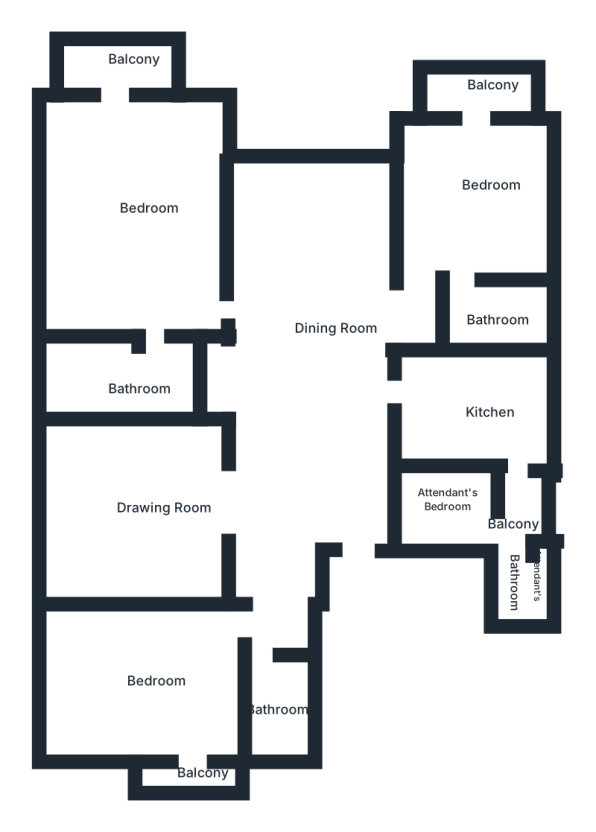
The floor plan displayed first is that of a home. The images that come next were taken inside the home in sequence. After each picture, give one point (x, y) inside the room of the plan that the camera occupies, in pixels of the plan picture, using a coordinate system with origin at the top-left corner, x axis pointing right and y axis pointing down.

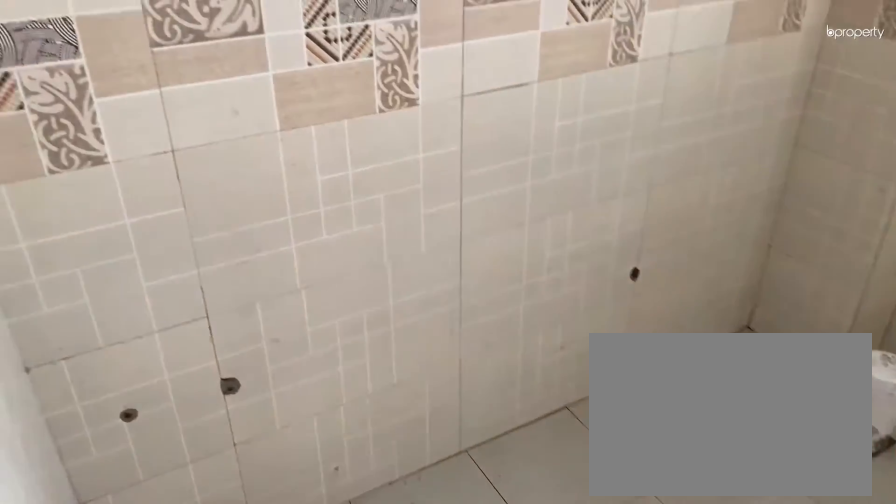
(264, 703)
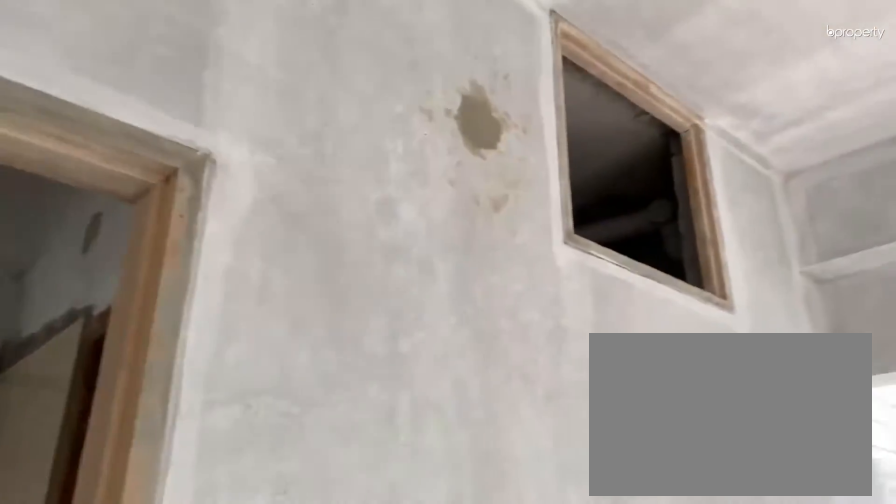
(176, 679)
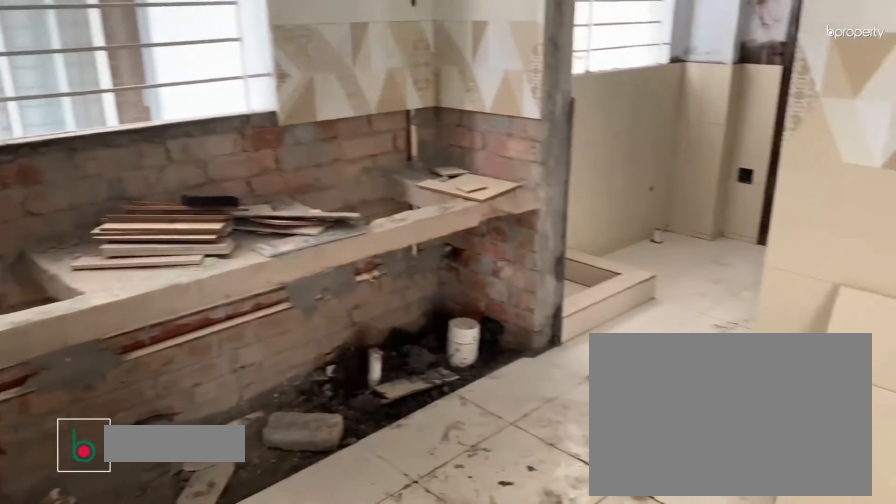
(479, 398)
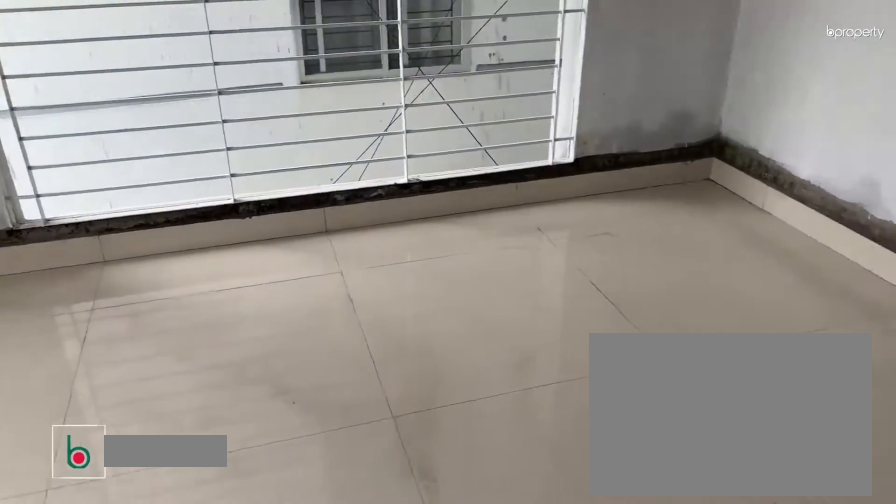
(477, 208)
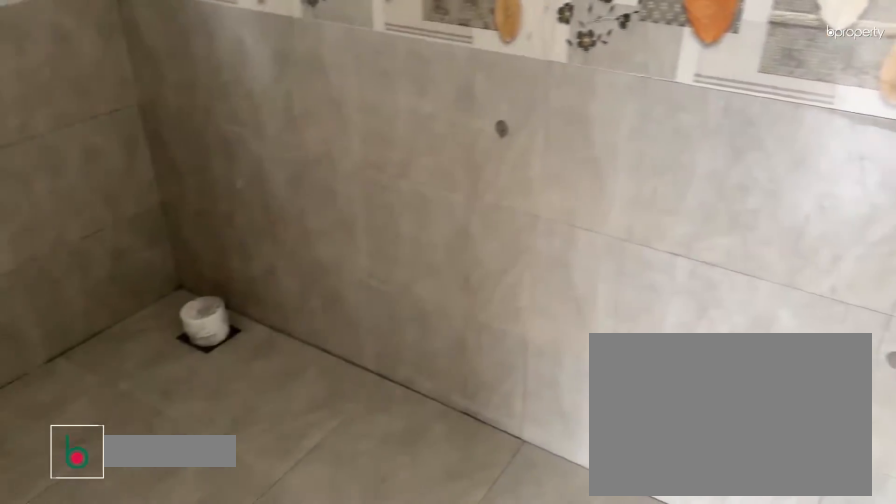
(489, 316)
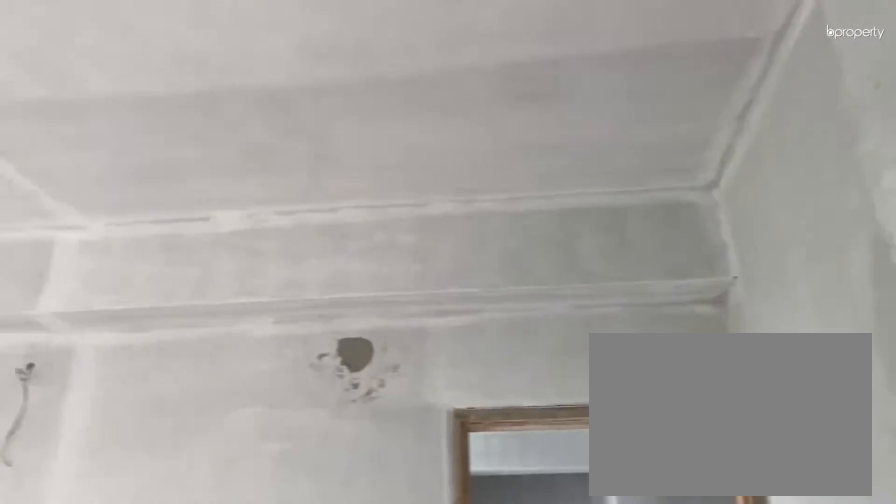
(149, 233)
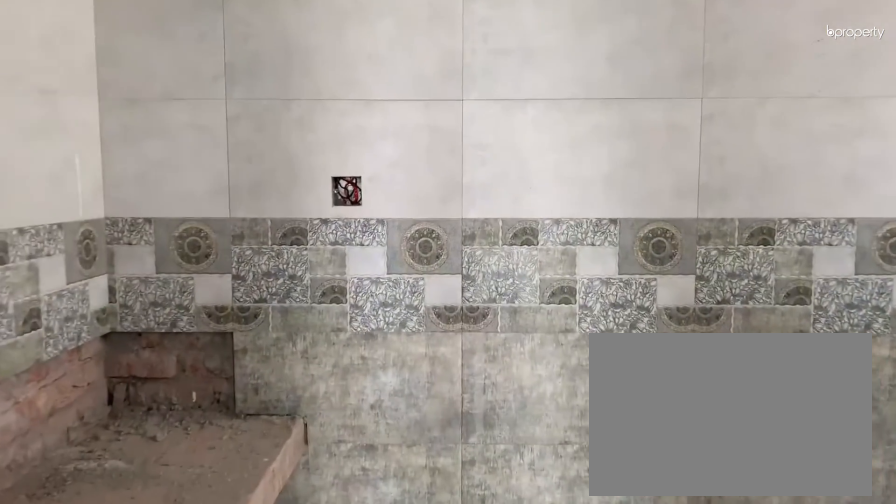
(122, 381)
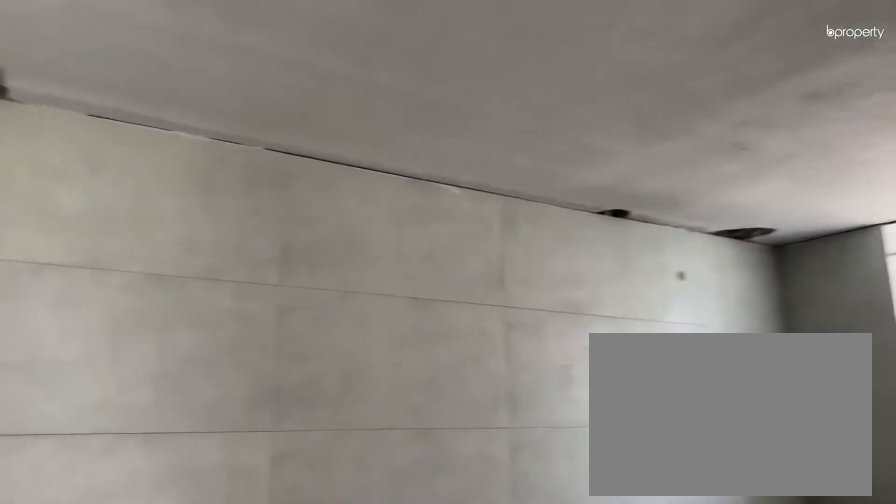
(122, 381)
